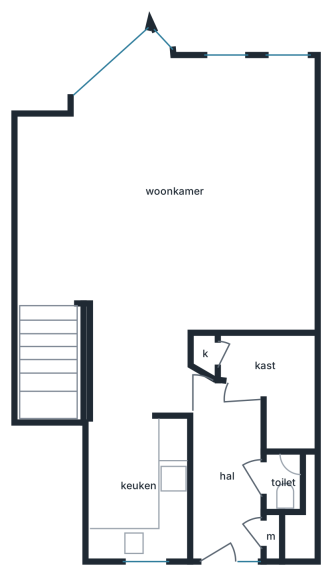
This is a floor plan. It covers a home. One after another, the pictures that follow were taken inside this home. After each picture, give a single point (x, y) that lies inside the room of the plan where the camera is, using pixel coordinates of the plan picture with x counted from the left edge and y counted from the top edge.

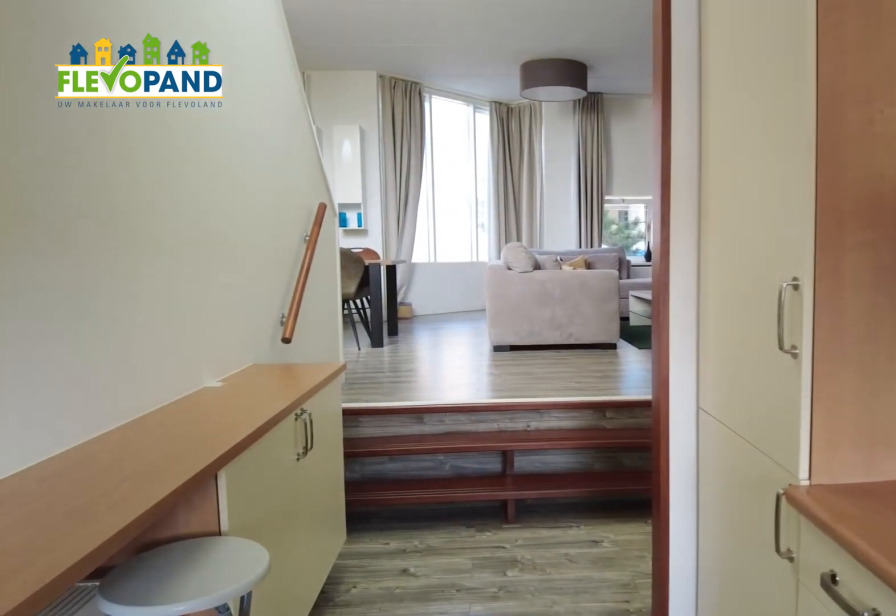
(139, 487)
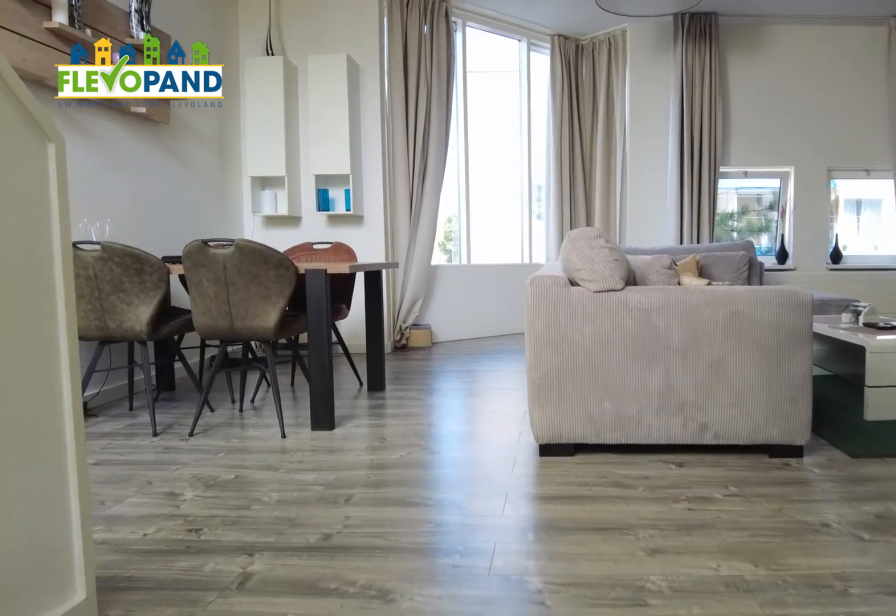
(173, 277)
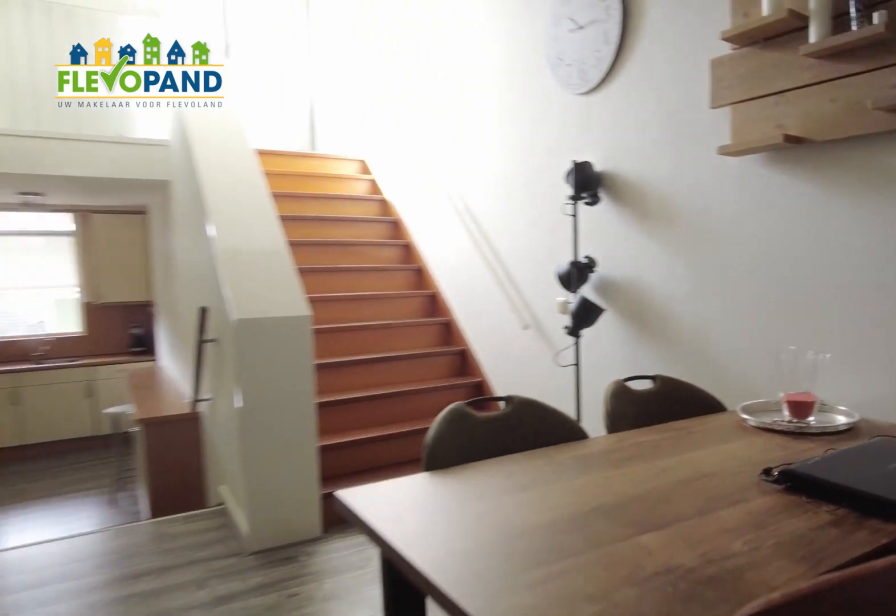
(173, 277)
